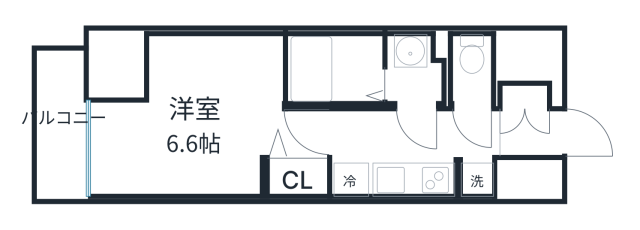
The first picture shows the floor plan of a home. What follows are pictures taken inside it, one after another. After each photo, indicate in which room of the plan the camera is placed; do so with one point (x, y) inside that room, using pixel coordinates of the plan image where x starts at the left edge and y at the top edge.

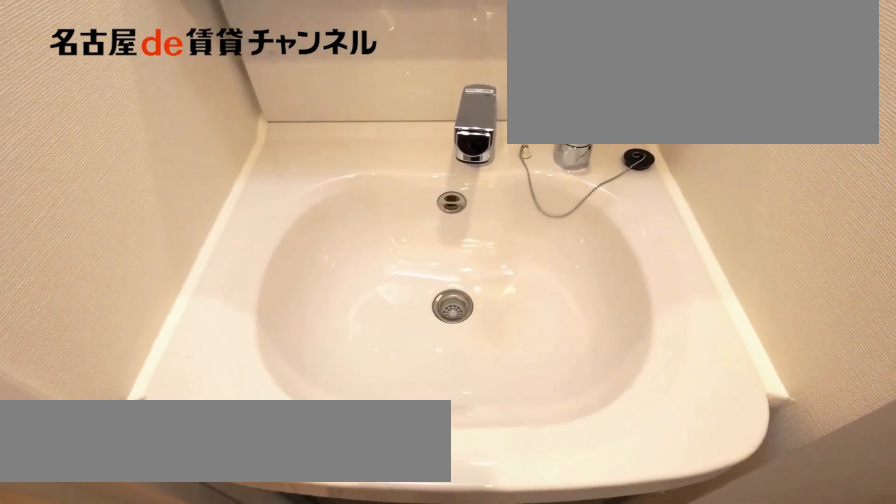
(416, 70)
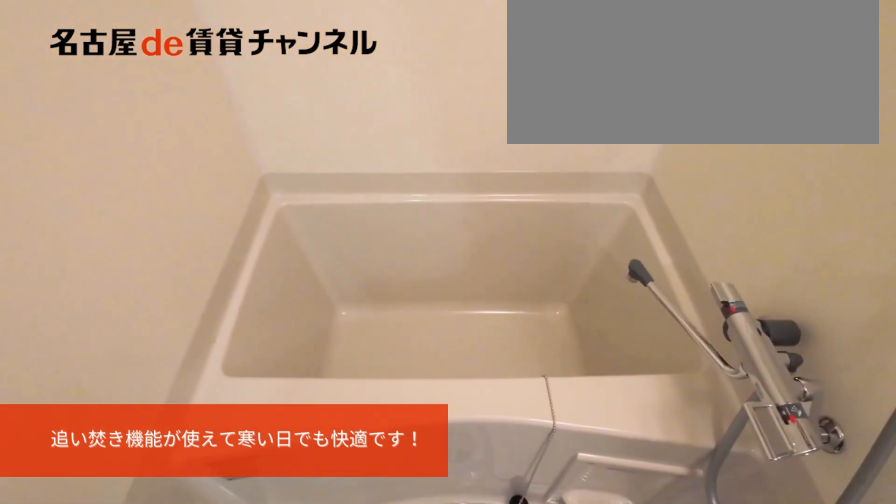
(335, 69)
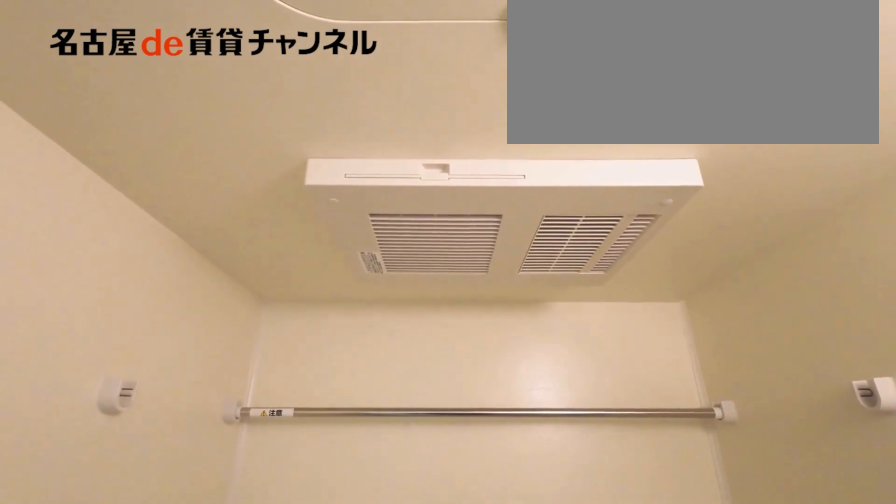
(335, 69)
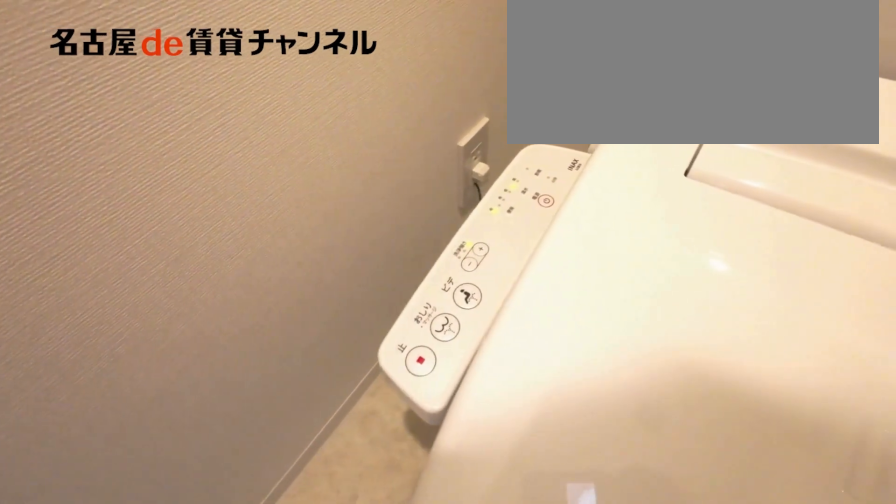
(469, 69)
